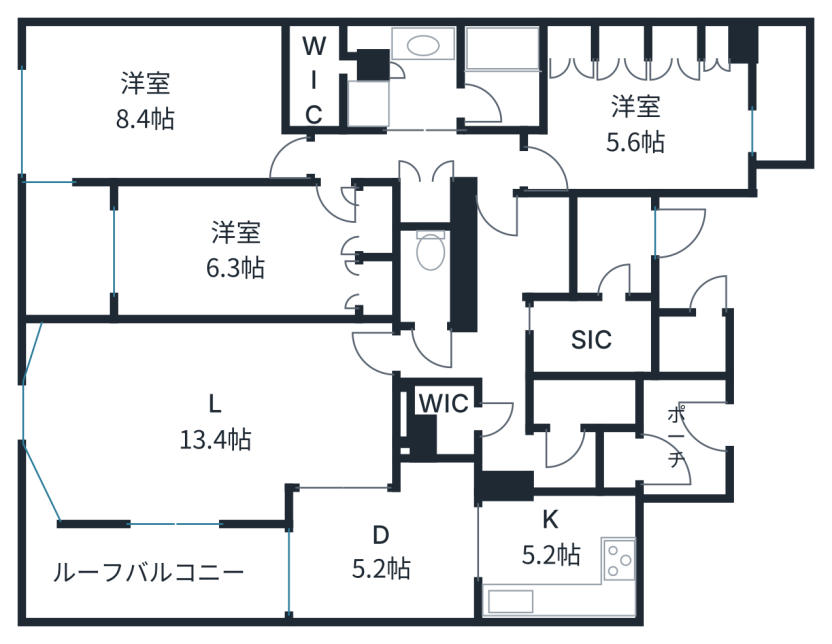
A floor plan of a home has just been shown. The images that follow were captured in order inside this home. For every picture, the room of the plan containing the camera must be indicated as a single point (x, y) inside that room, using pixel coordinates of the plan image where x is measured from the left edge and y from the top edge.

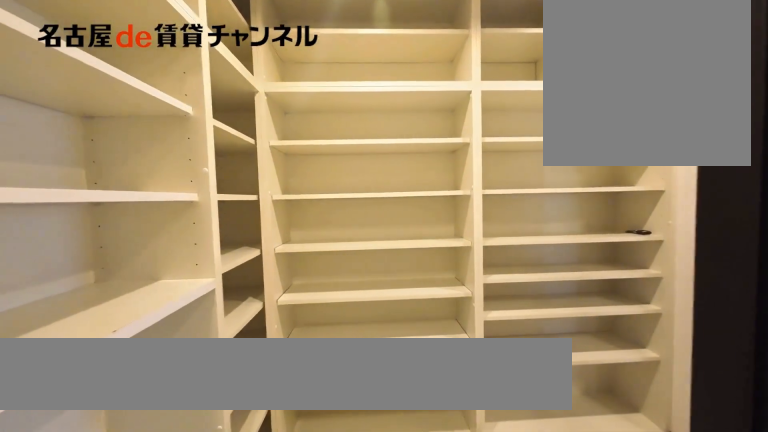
(592, 337)
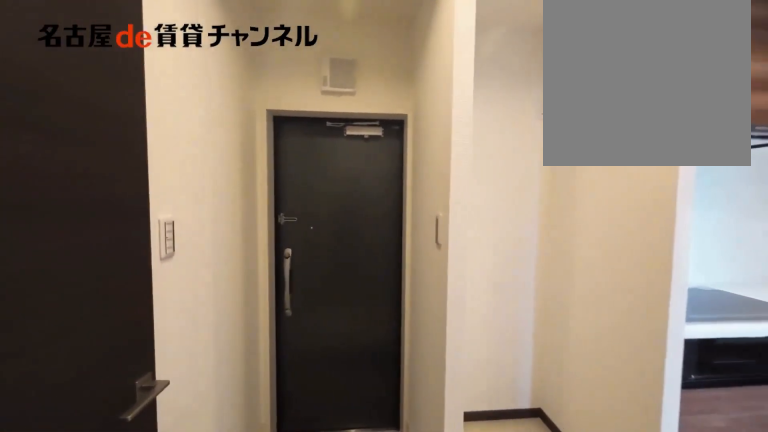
(530, 440)
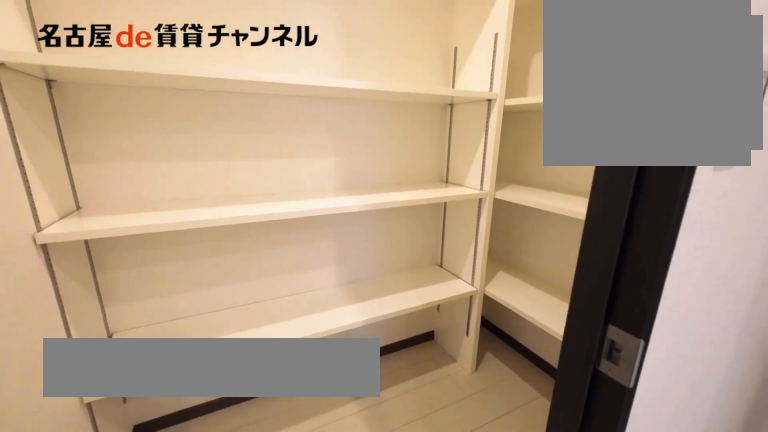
(583, 403)
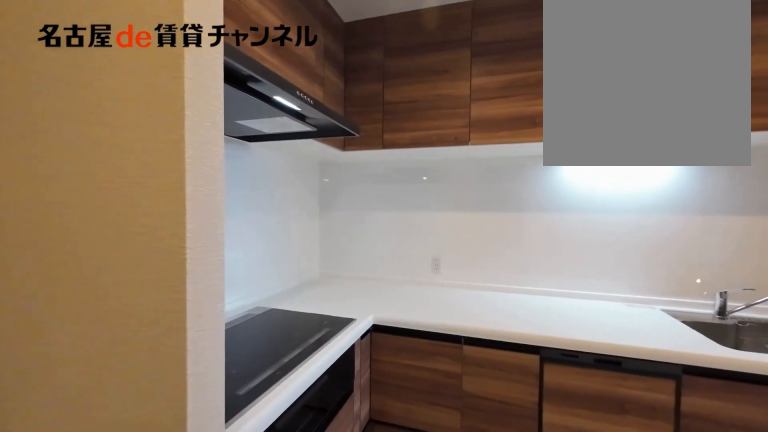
(559, 556)
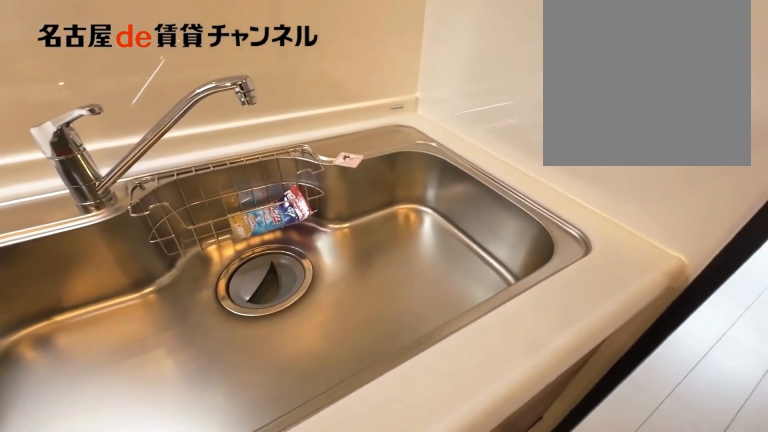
(559, 556)
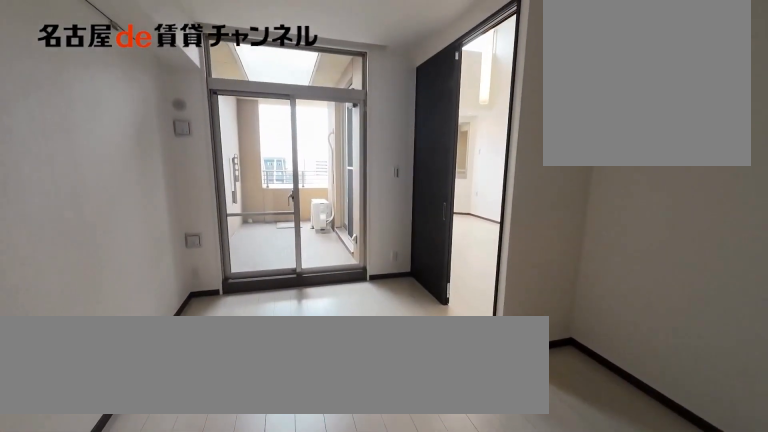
(386, 548)
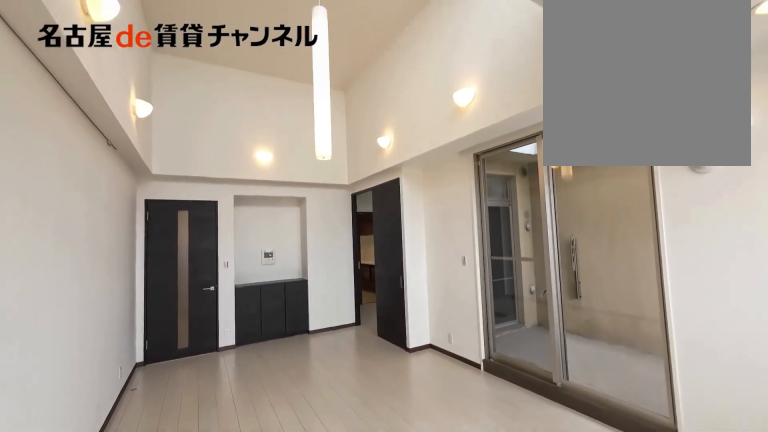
(208, 416)
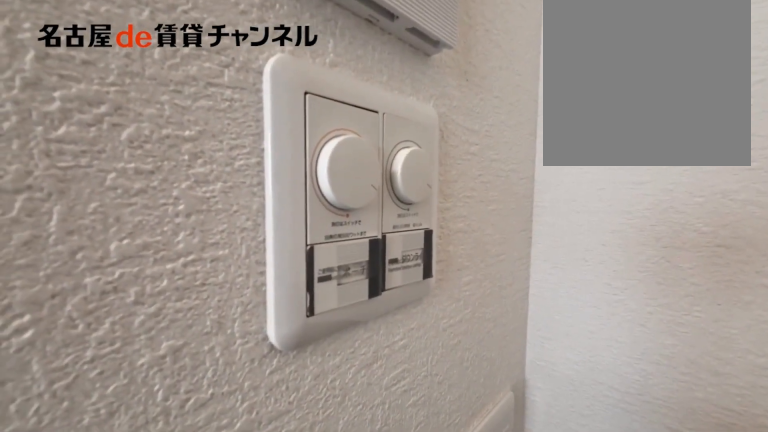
(208, 416)
